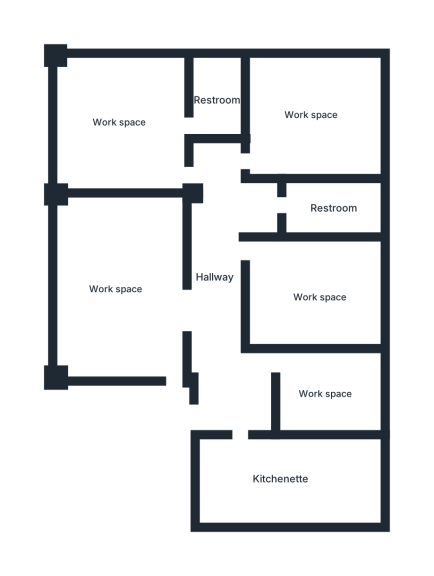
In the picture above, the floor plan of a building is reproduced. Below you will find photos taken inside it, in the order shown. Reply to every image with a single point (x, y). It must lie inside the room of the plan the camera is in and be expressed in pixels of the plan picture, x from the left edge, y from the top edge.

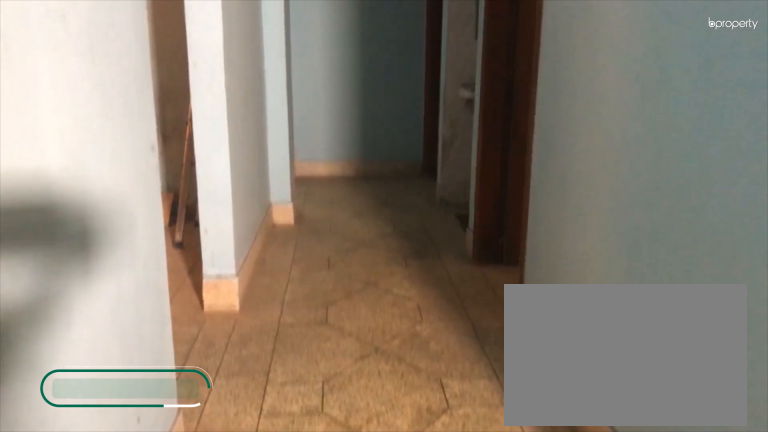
(219, 276)
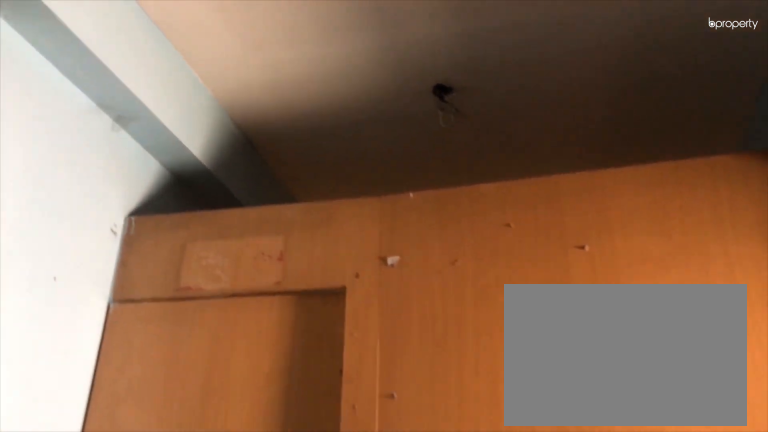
(220, 276)
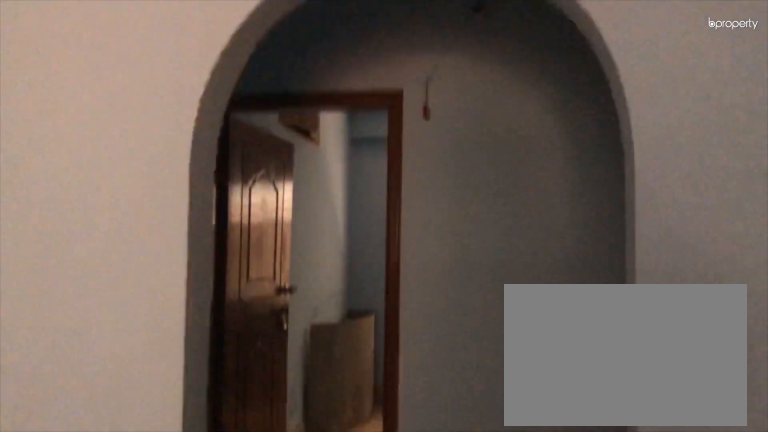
(113, 291)
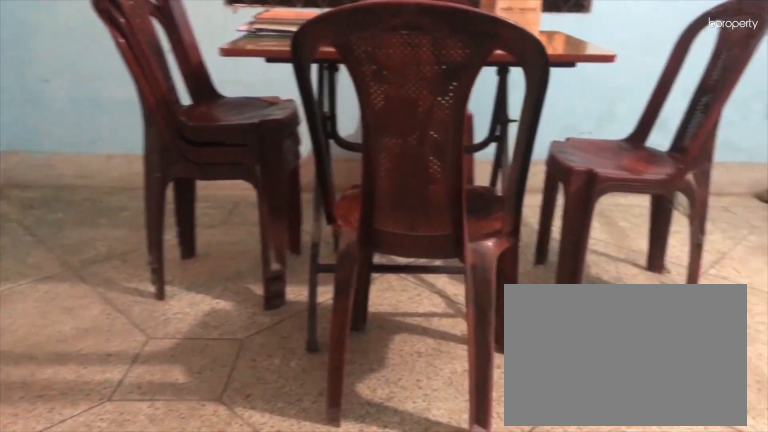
(120, 124)
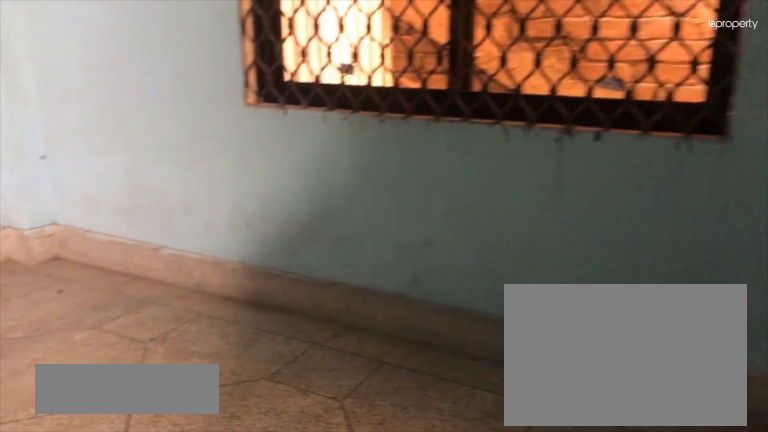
(316, 116)
